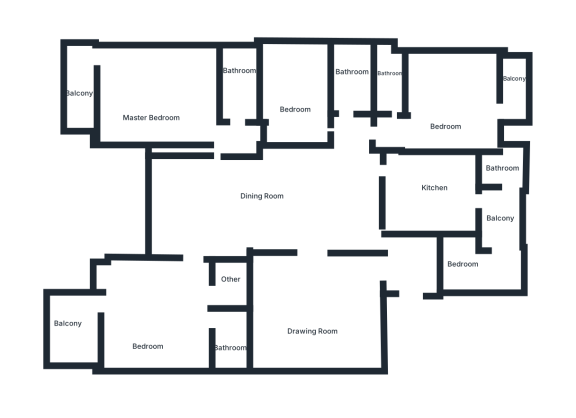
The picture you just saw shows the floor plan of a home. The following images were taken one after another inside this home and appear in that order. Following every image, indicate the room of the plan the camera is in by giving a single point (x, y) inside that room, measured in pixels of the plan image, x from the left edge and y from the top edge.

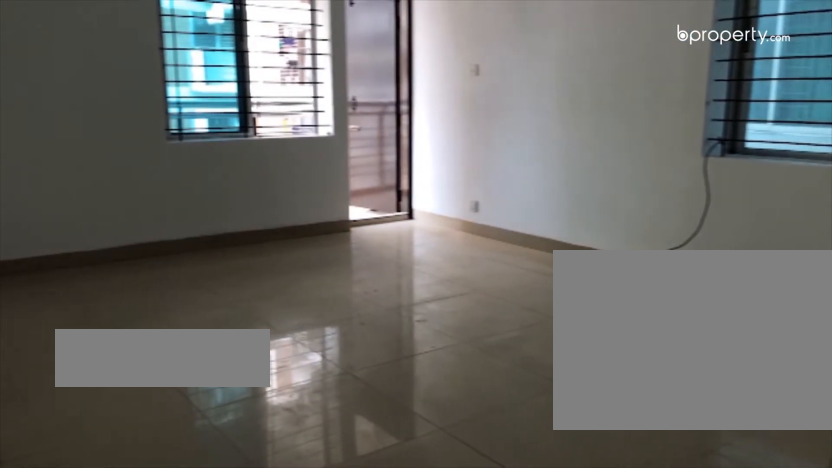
(154, 96)
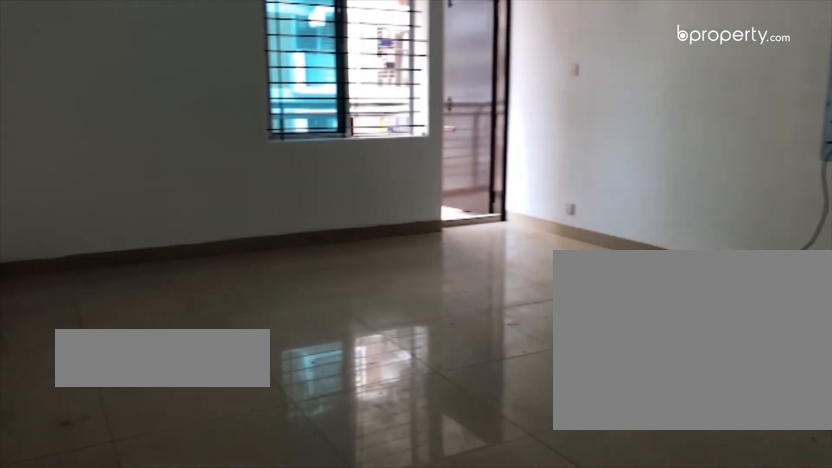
(154, 96)
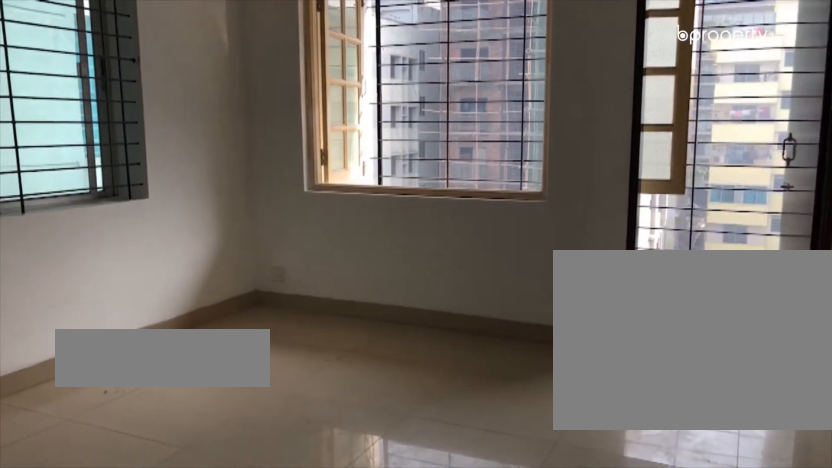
(446, 100)
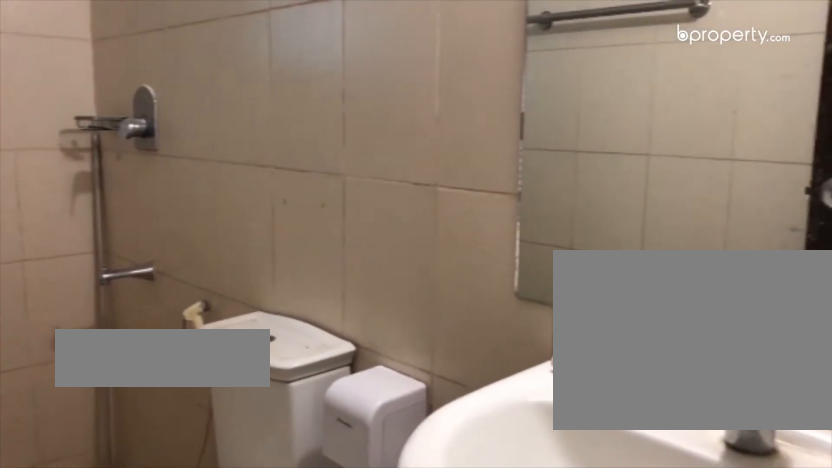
(352, 81)
